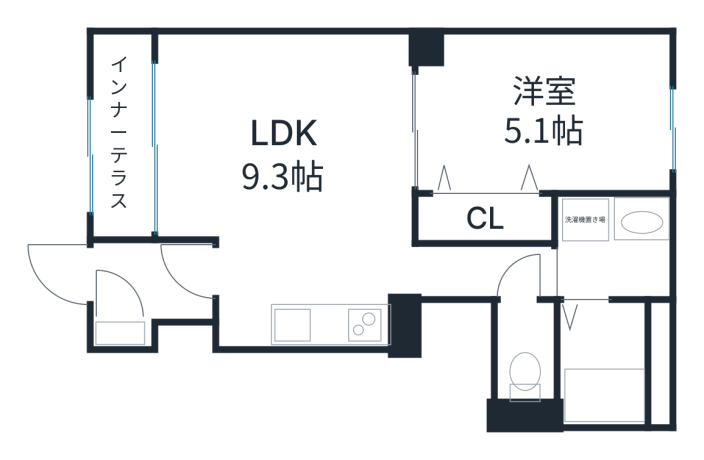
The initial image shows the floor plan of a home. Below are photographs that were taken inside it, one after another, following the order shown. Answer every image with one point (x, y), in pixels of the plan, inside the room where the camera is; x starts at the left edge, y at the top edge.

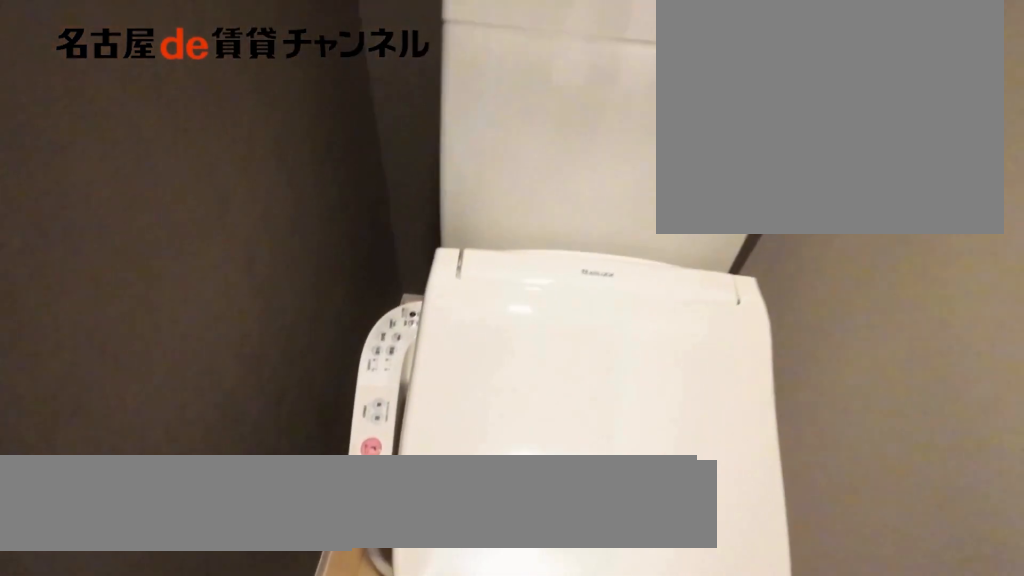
(523, 353)
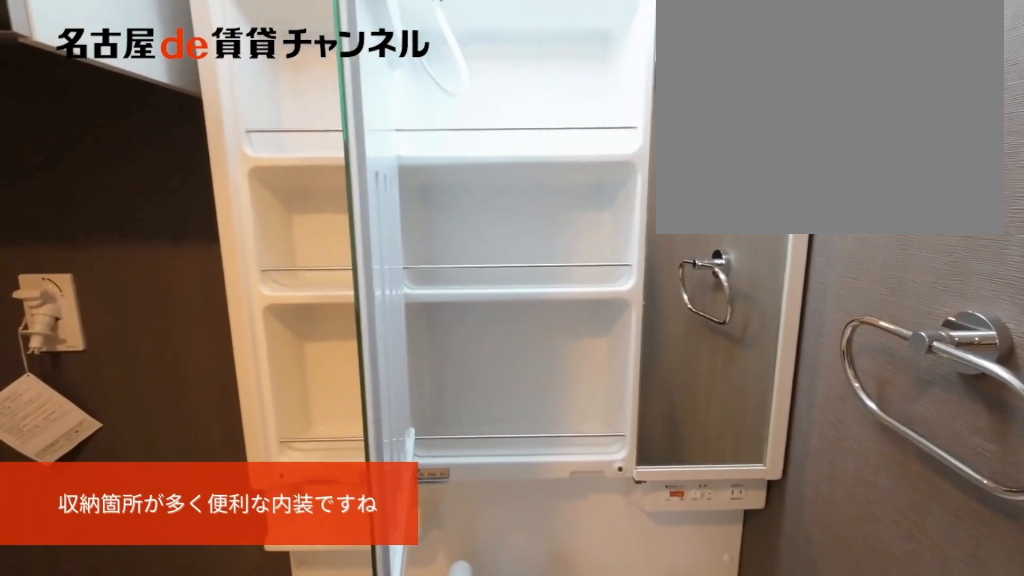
(612, 245)
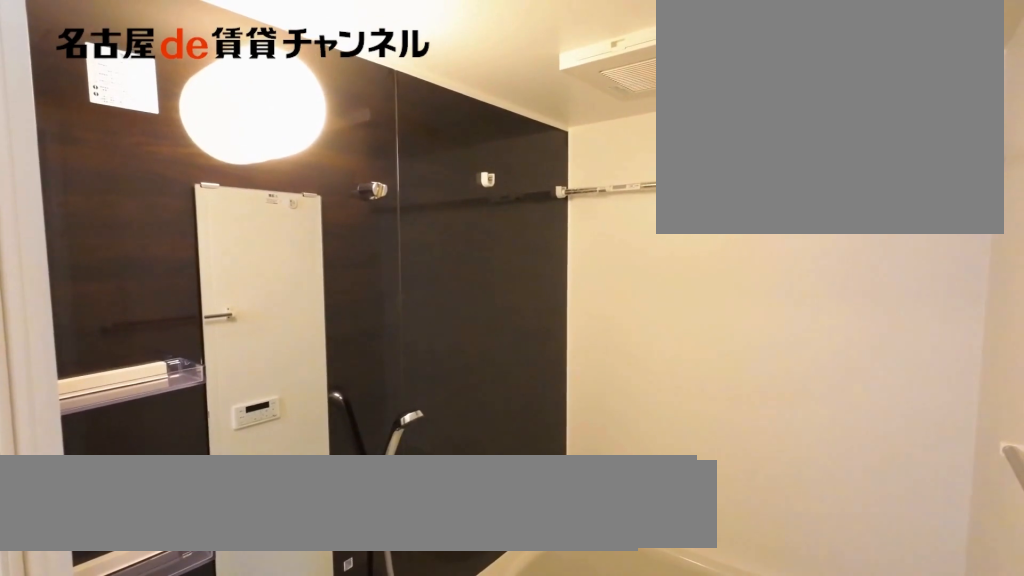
(612, 360)
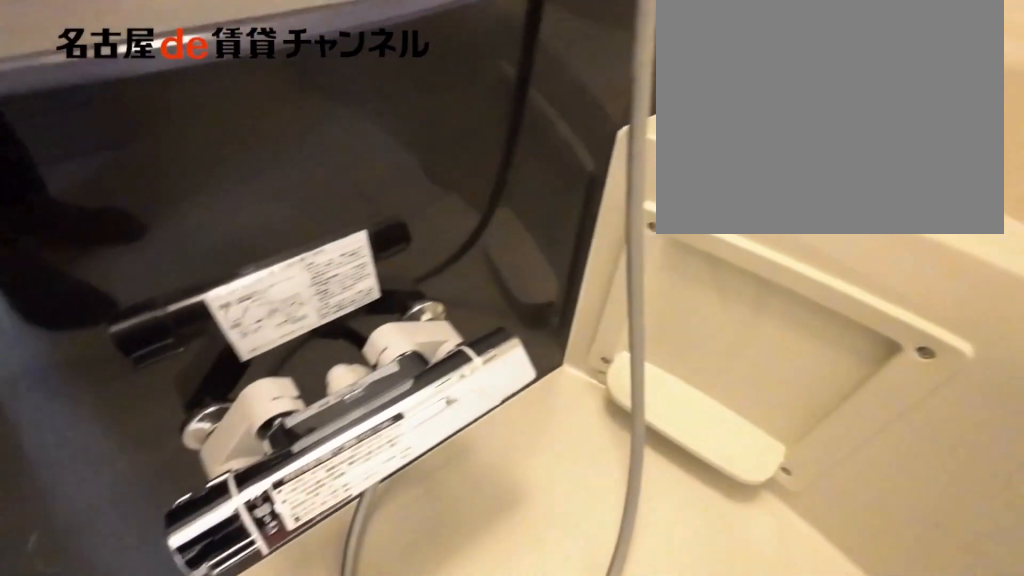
(612, 360)
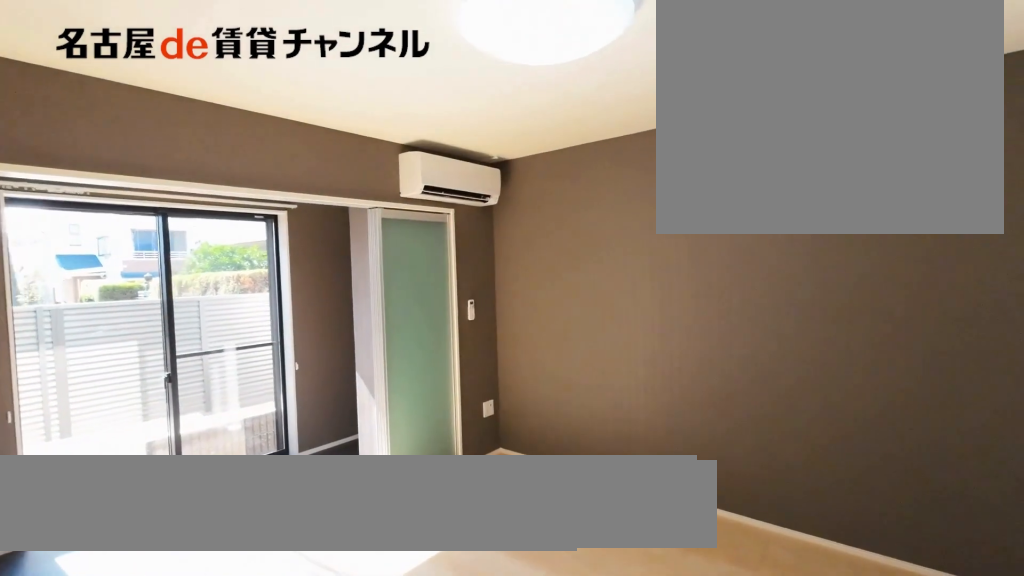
(293, 183)
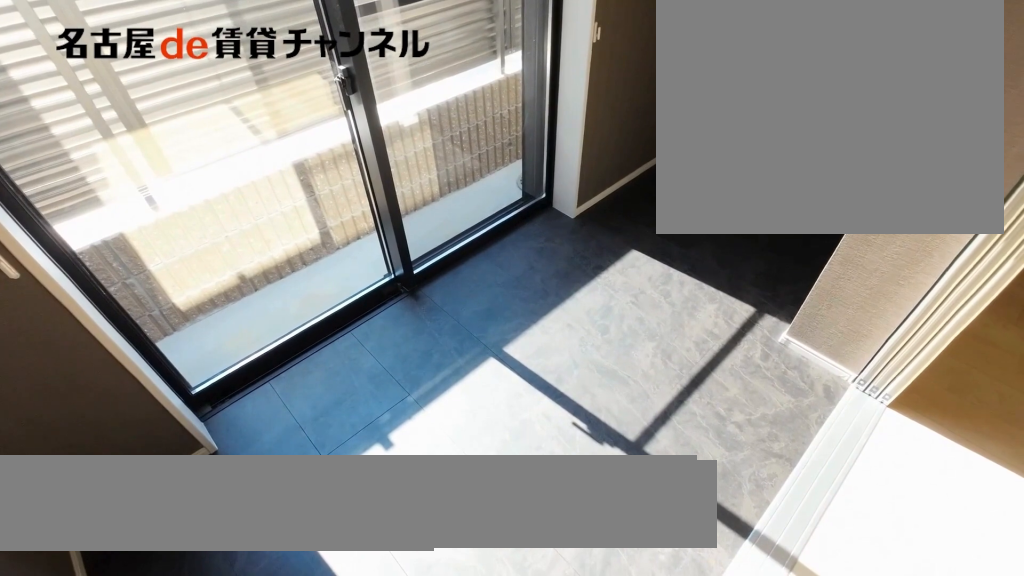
(121, 137)
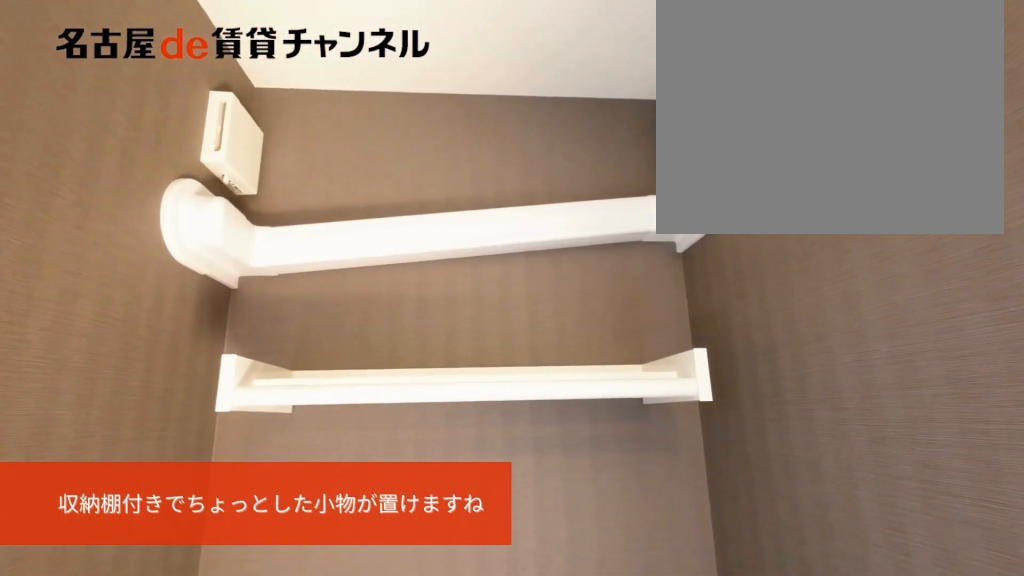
(121, 137)
